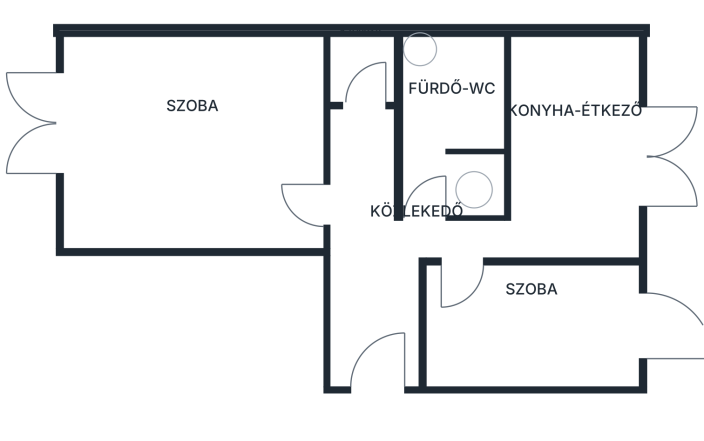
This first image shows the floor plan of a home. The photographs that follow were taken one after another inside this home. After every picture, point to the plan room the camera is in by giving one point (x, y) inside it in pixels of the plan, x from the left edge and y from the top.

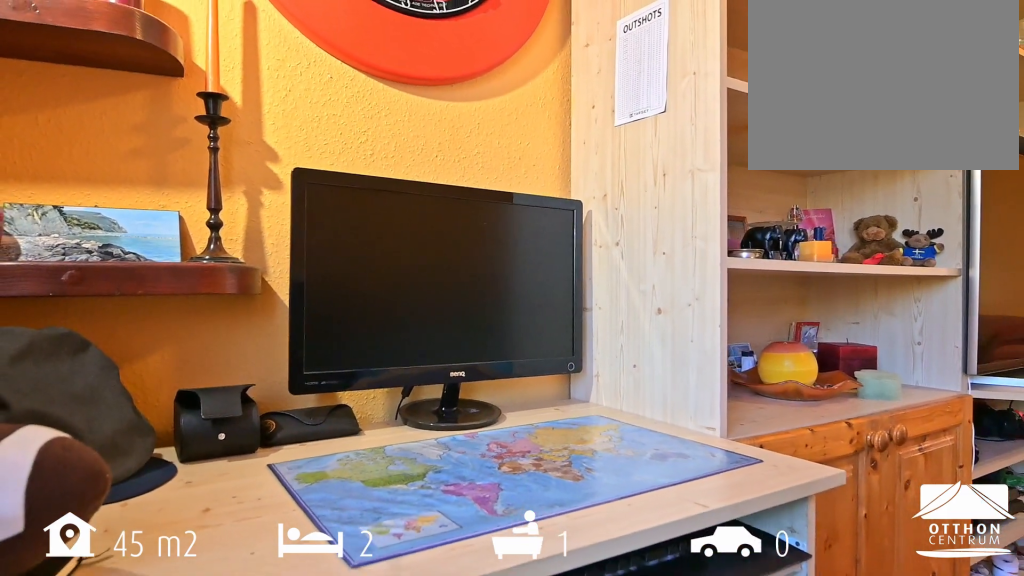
(201, 143)
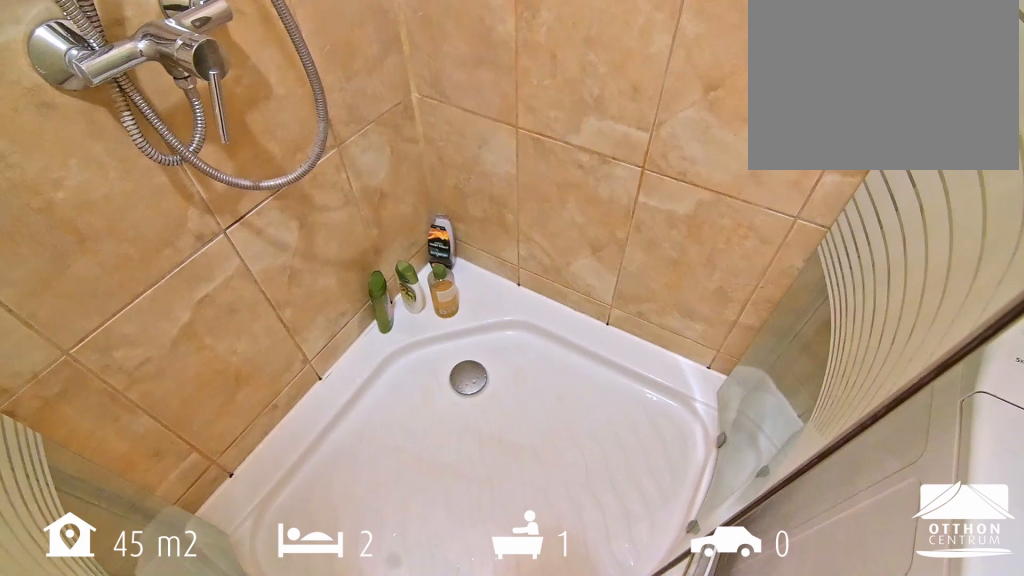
(449, 131)
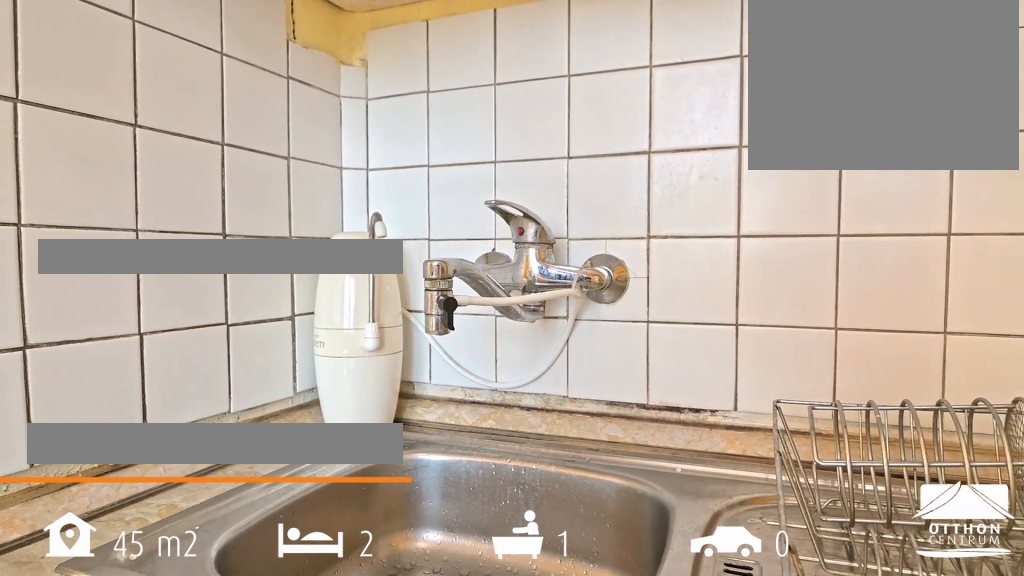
(569, 155)
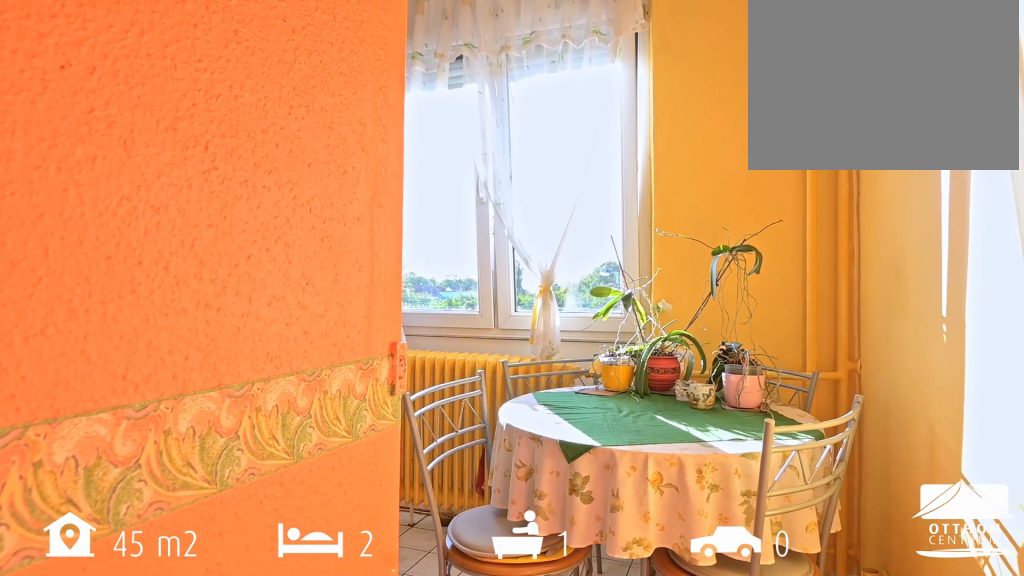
(569, 155)
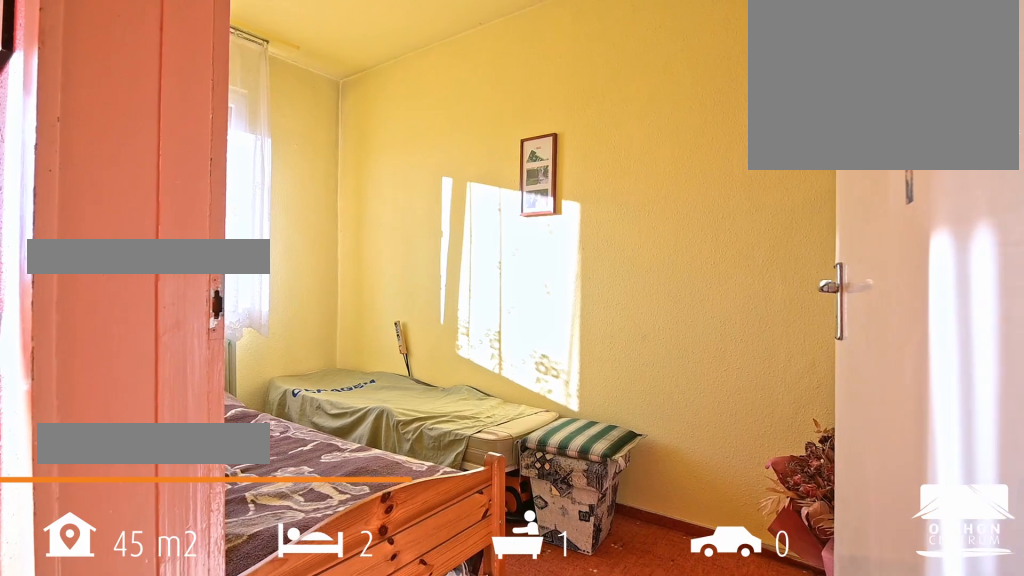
(521, 326)
